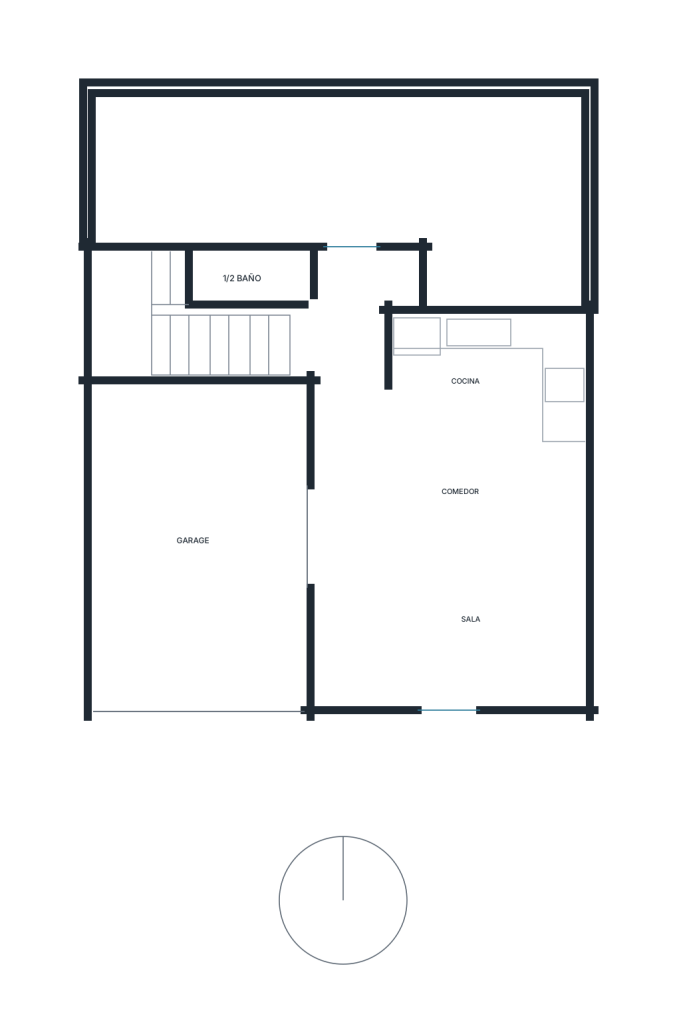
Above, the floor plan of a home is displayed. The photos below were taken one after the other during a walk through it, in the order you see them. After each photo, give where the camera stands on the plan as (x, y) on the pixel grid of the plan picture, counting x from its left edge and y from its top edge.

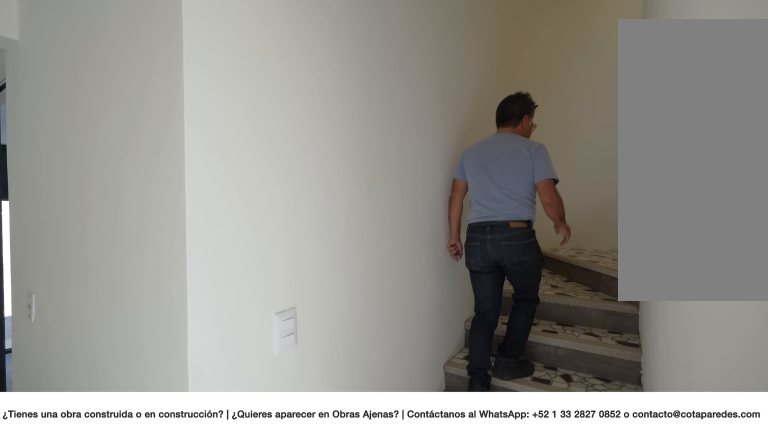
(339, 279)
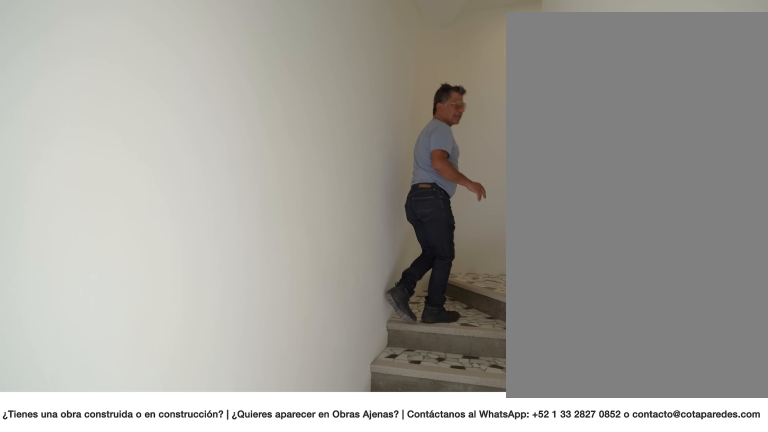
(282, 343)
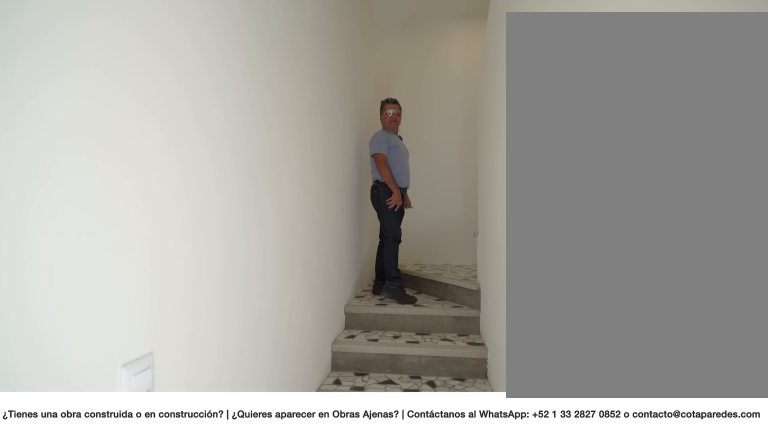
(282, 338)
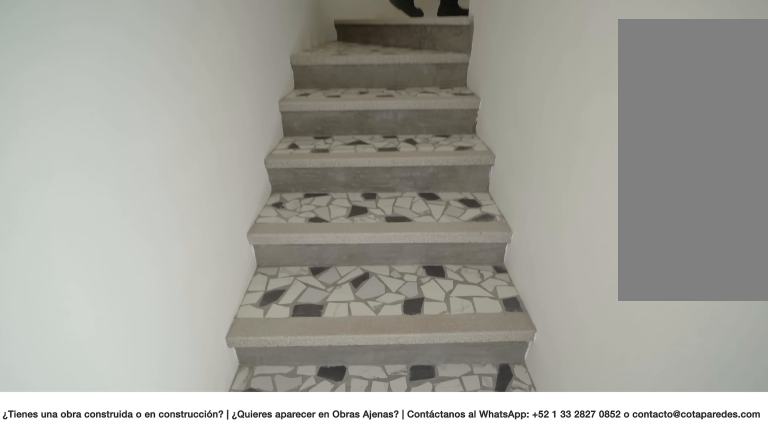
(281, 338)
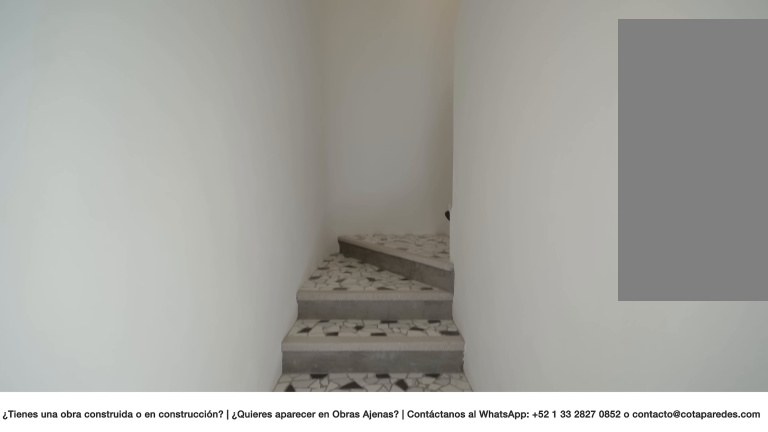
(303, 336)
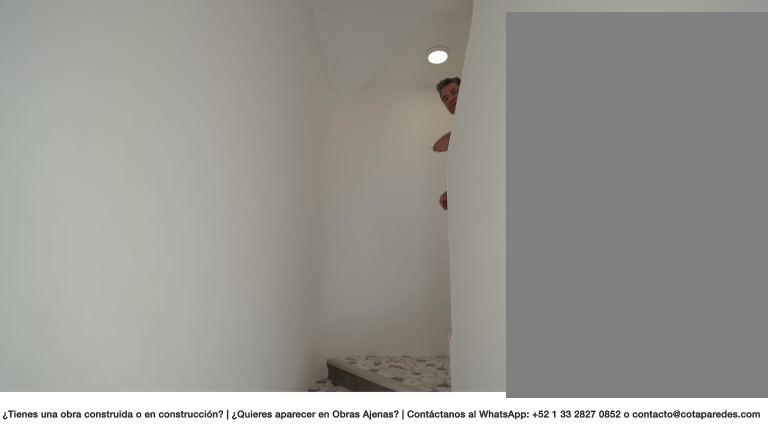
(303, 336)
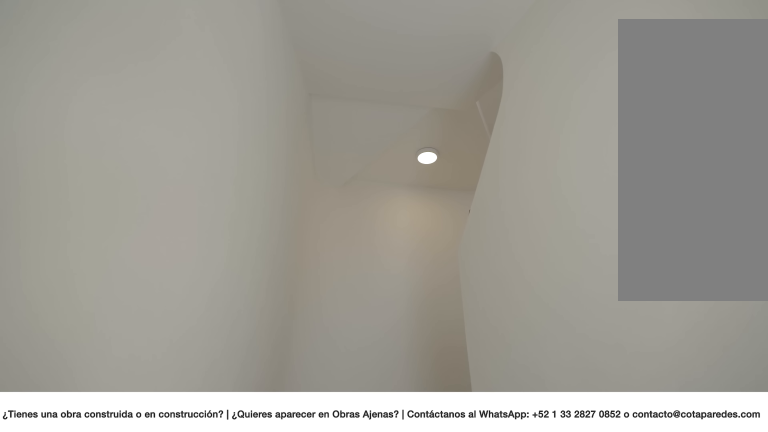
(303, 336)
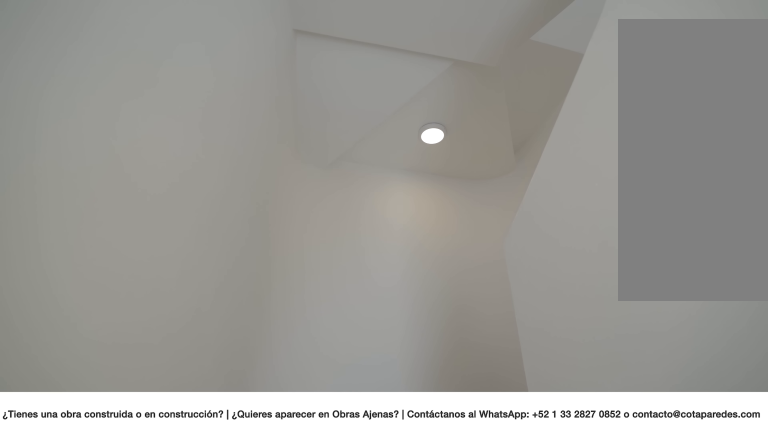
(303, 335)
